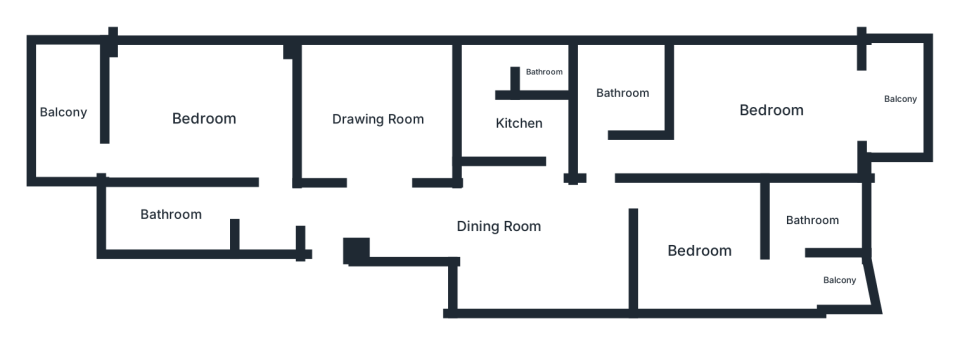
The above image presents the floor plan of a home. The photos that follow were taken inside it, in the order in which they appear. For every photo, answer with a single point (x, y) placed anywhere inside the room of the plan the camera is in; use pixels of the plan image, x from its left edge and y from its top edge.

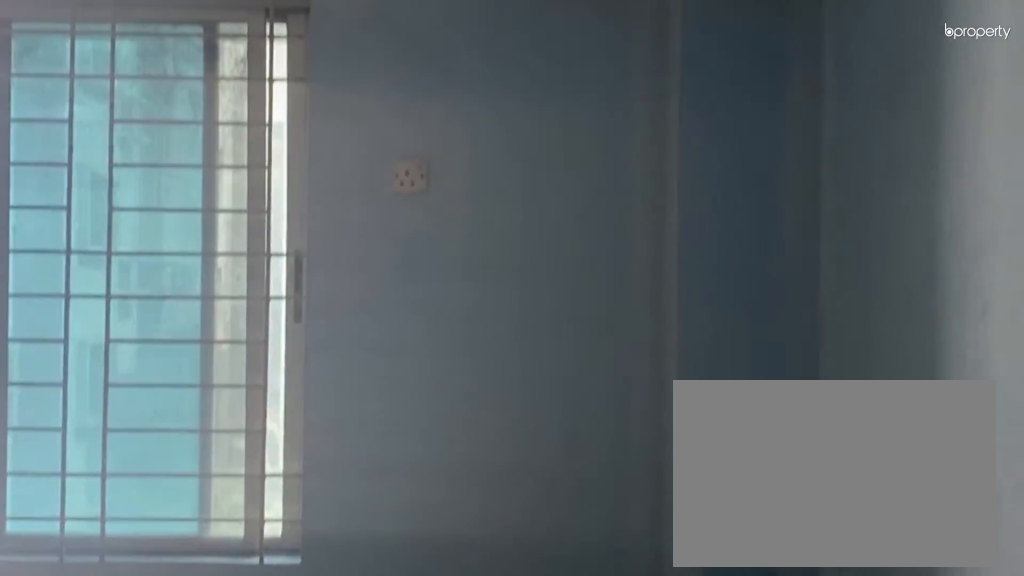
(203, 118)
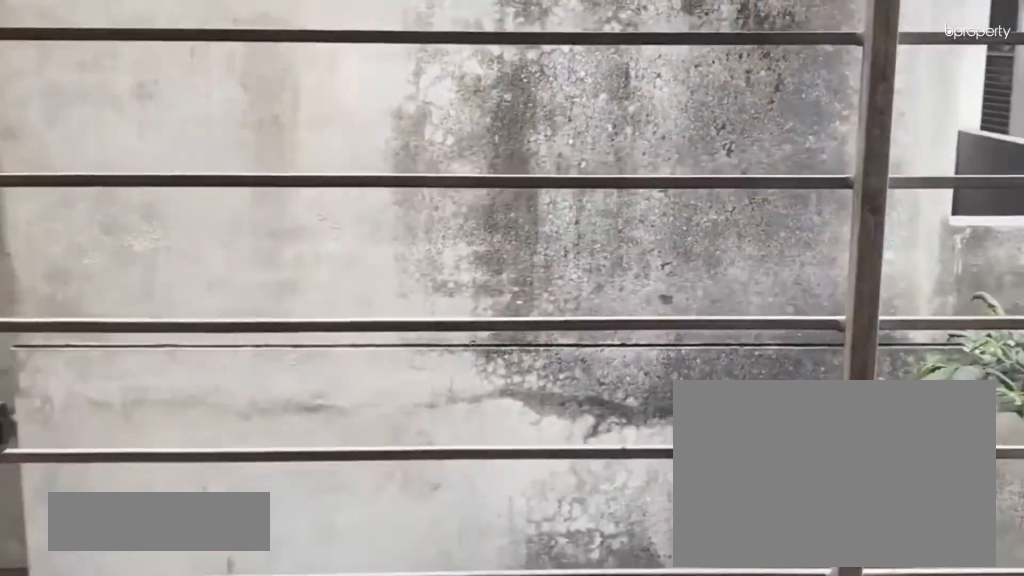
(62, 112)
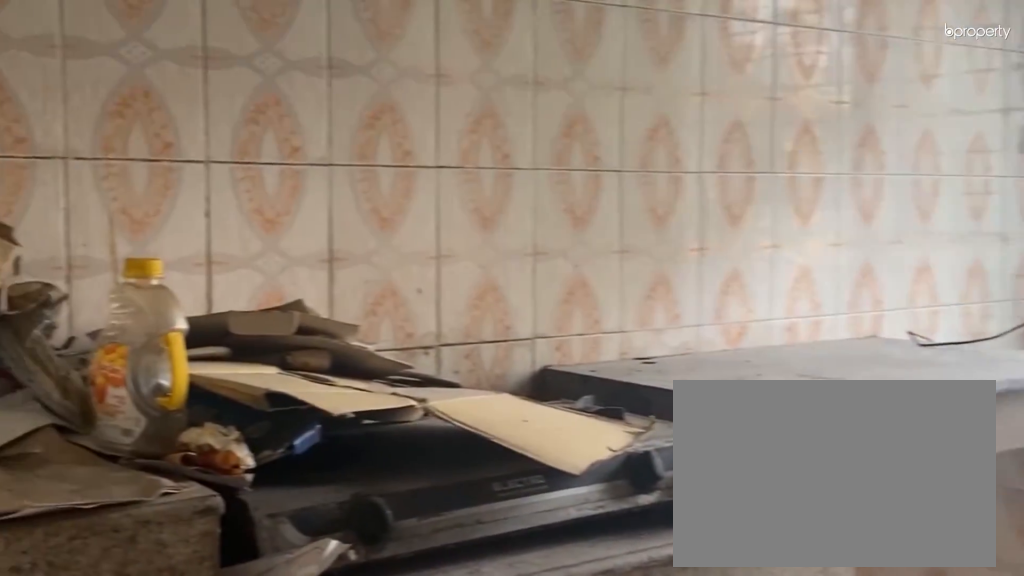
(518, 123)
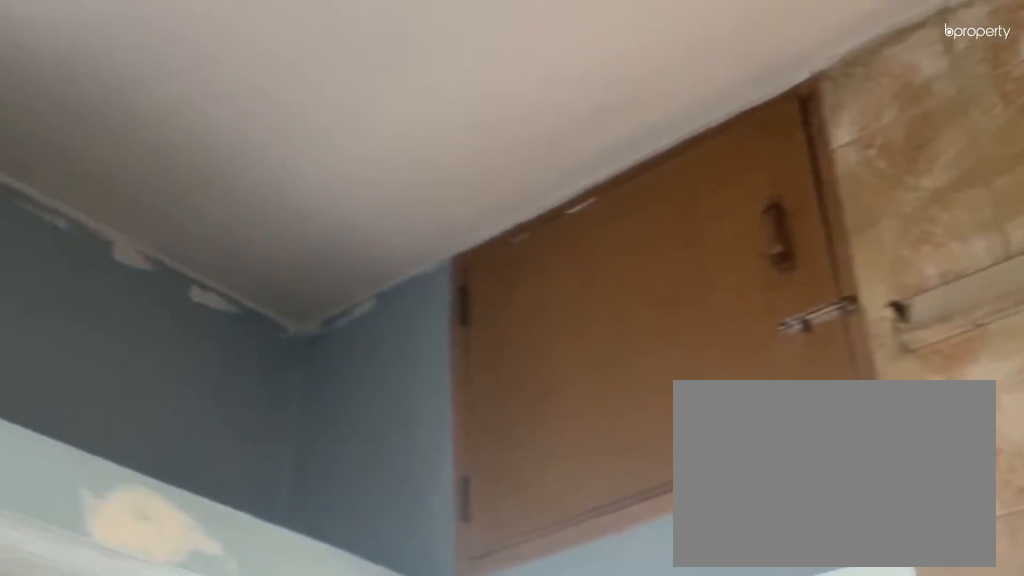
(518, 123)
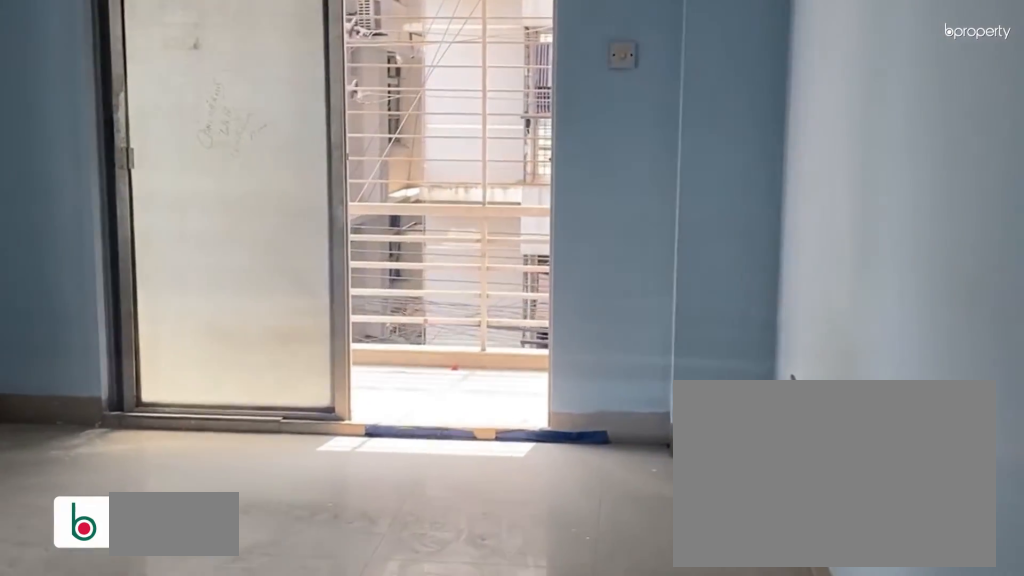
(769, 109)
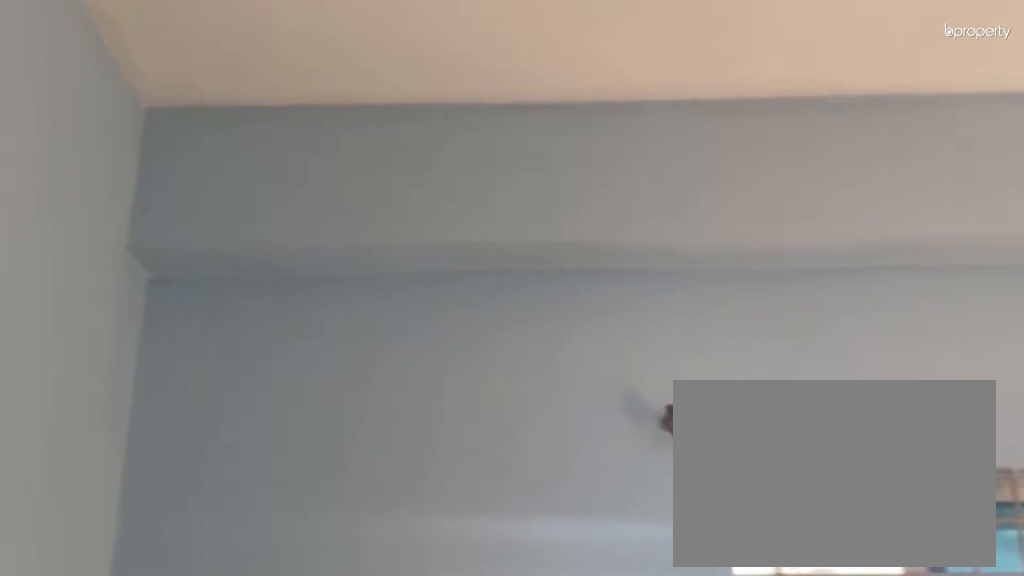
(769, 109)
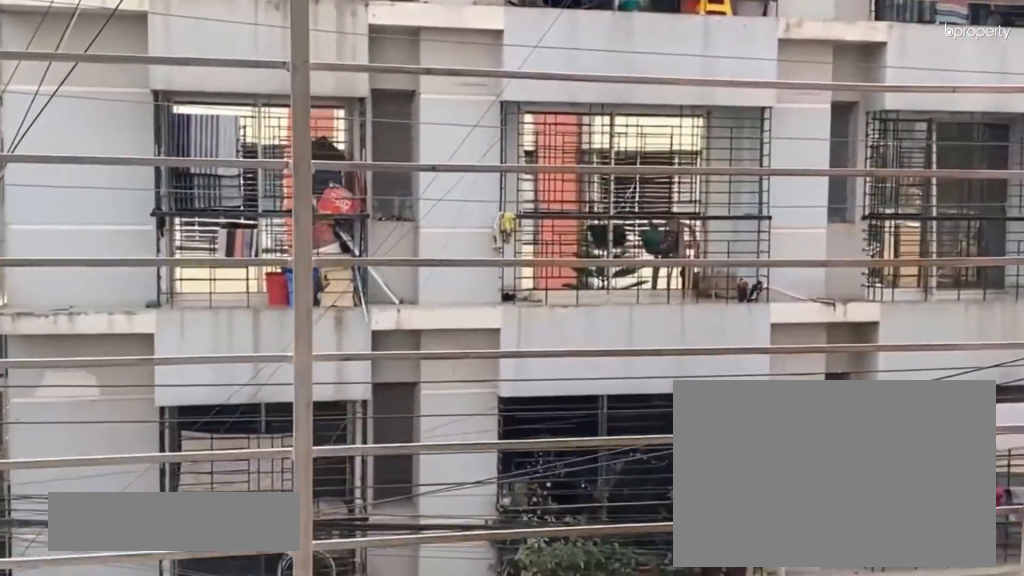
(898, 96)
